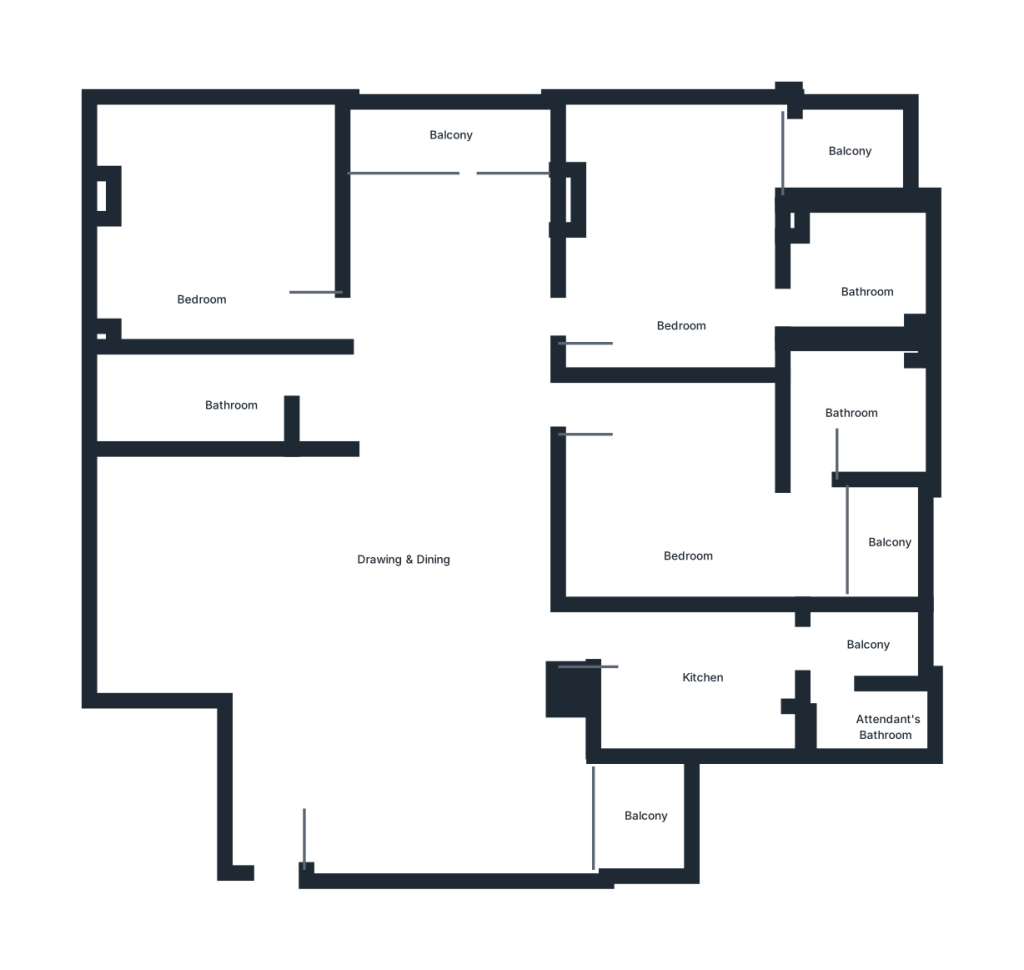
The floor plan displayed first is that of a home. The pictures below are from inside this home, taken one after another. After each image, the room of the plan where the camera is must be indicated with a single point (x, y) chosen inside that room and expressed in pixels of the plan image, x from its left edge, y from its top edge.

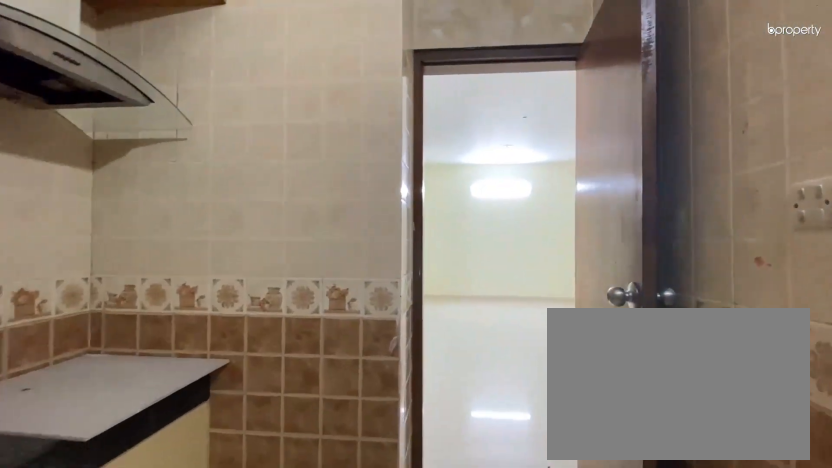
(718, 693)
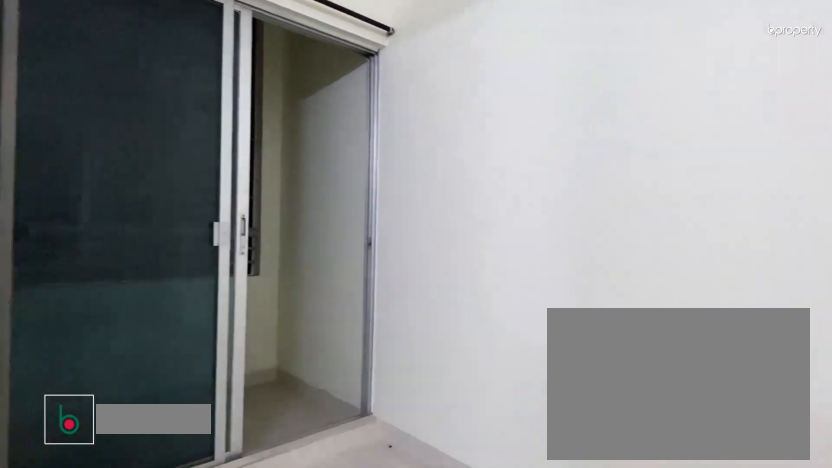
(693, 475)
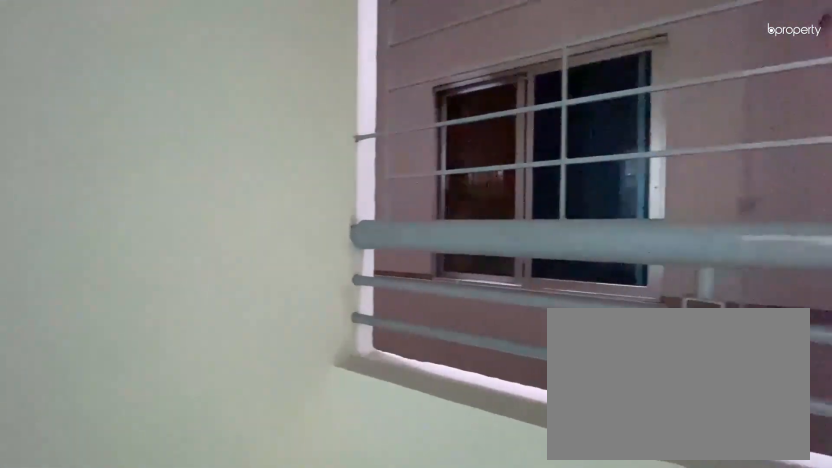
(901, 544)
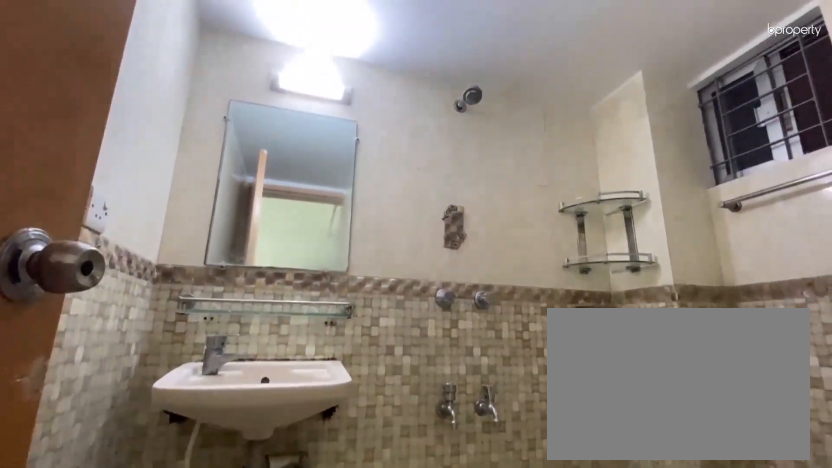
(853, 411)
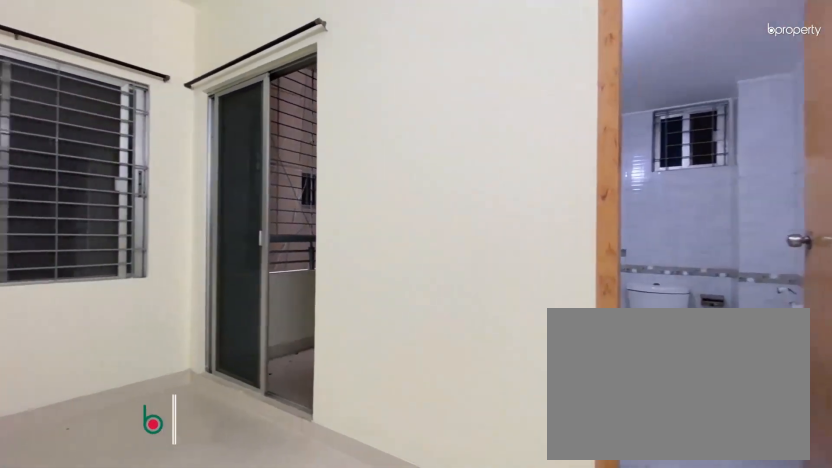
(681, 271)
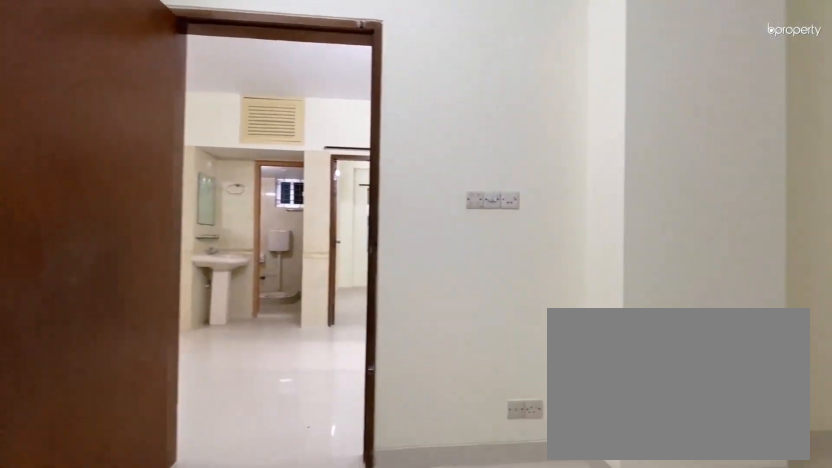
(681, 271)
